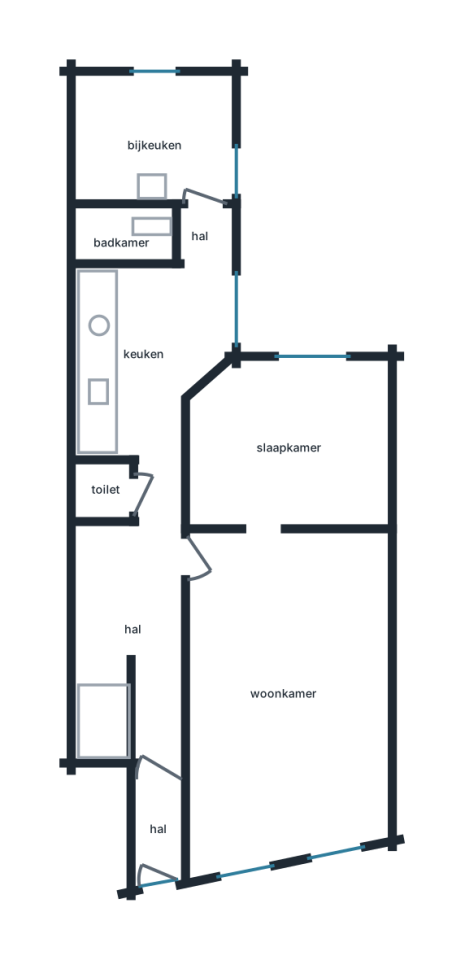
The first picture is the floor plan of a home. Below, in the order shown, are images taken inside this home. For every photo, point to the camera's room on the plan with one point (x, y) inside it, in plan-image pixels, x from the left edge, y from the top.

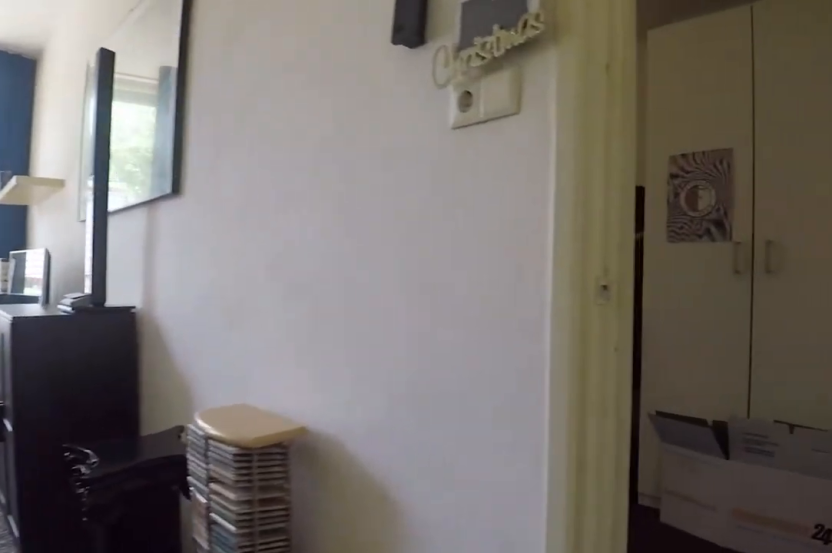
(384, 695)
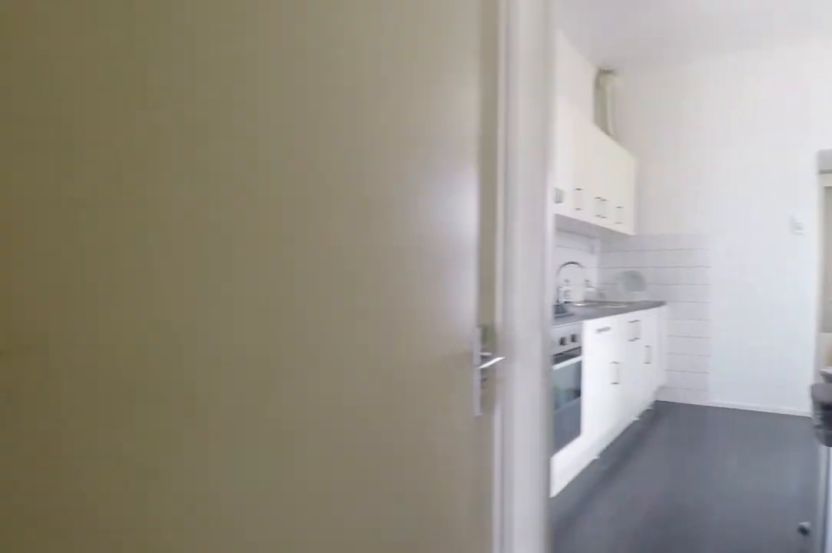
(144, 650)
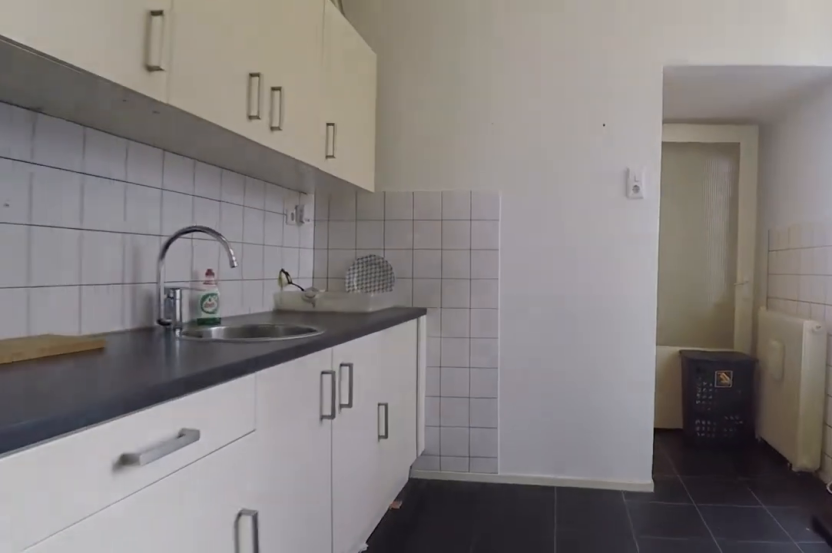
(147, 352)
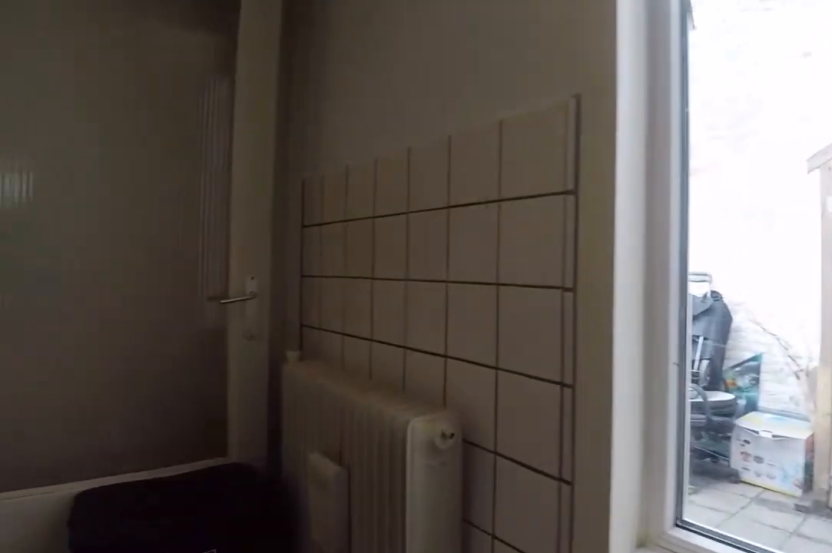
(147, 352)
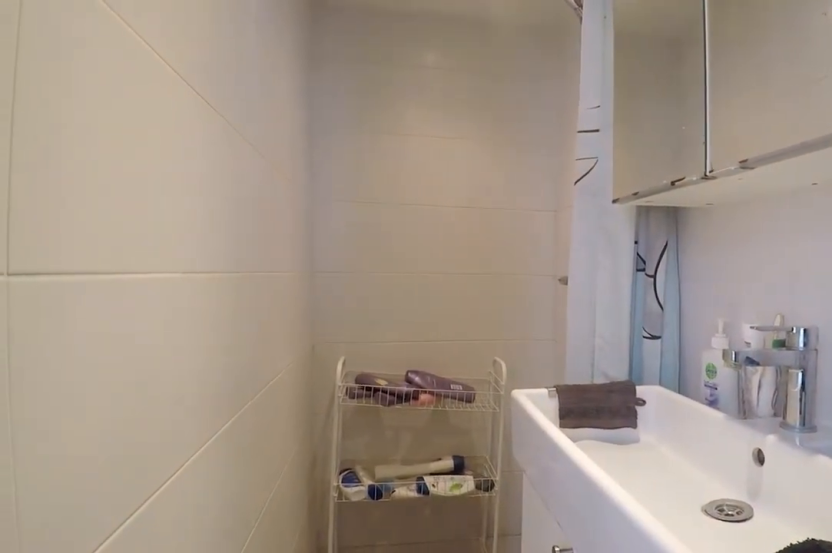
(148, 231)
